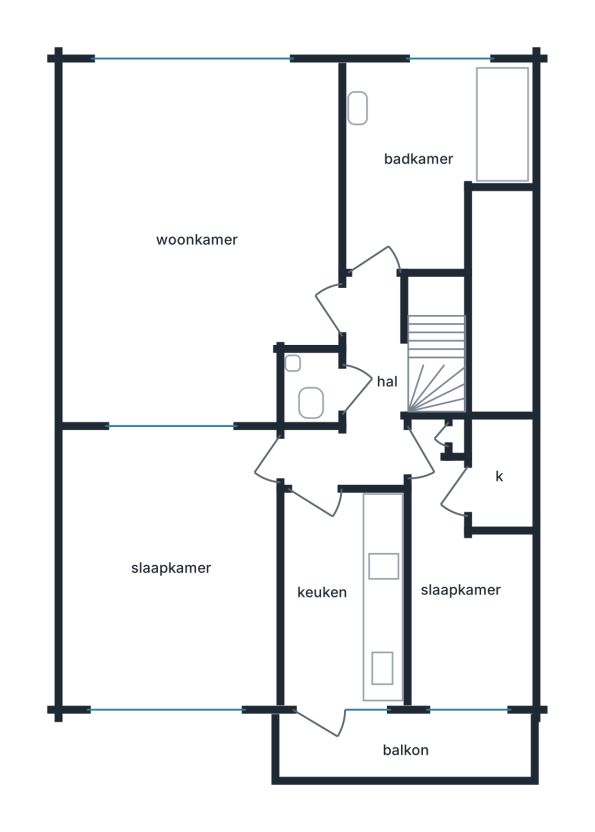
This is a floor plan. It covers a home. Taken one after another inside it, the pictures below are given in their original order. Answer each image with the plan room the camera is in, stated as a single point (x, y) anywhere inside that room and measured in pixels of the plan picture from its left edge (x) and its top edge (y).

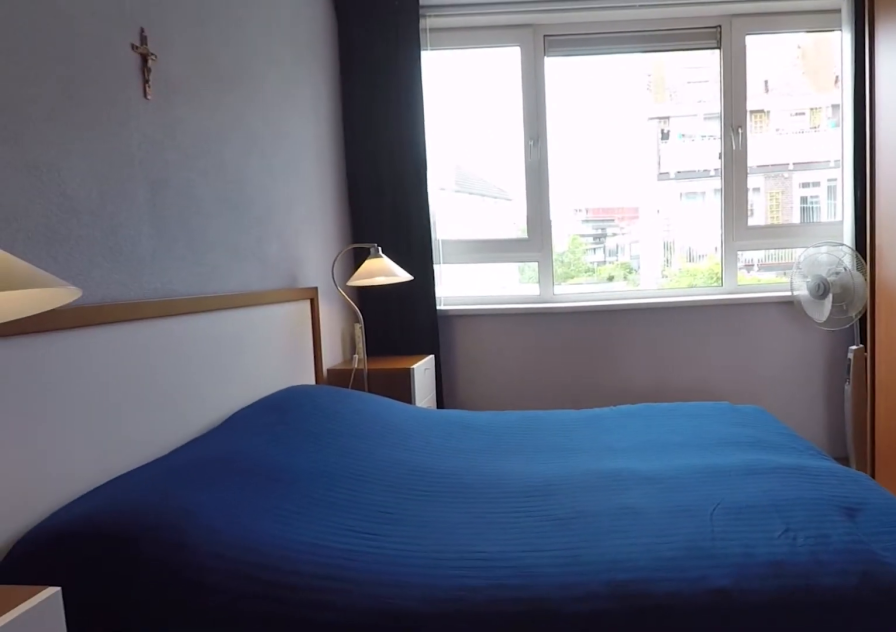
(172, 566)
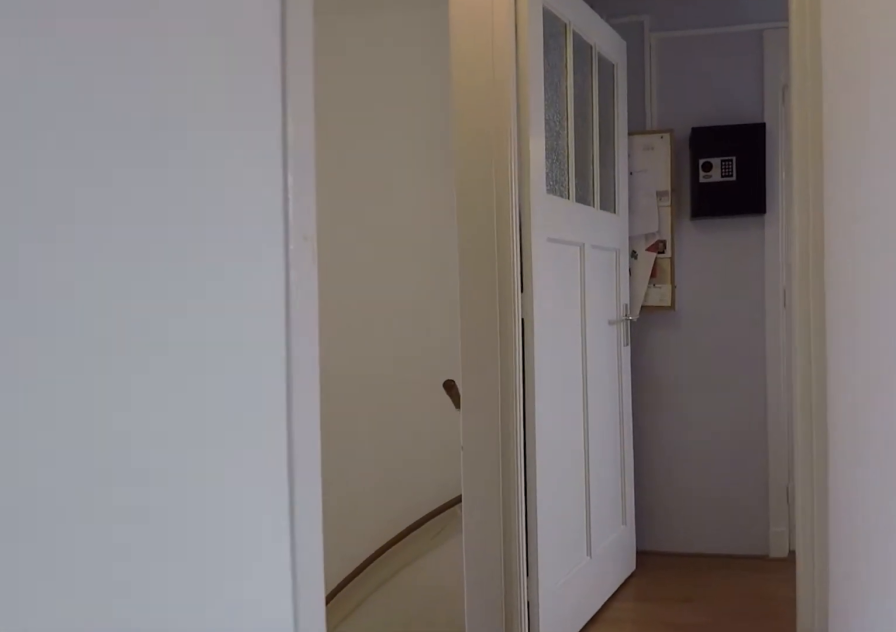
(362, 395)
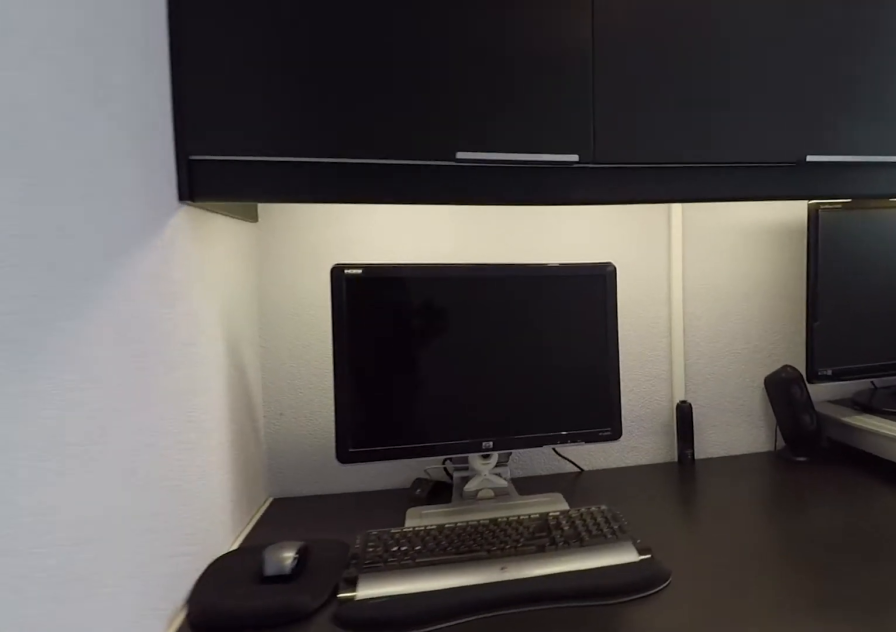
(462, 588)
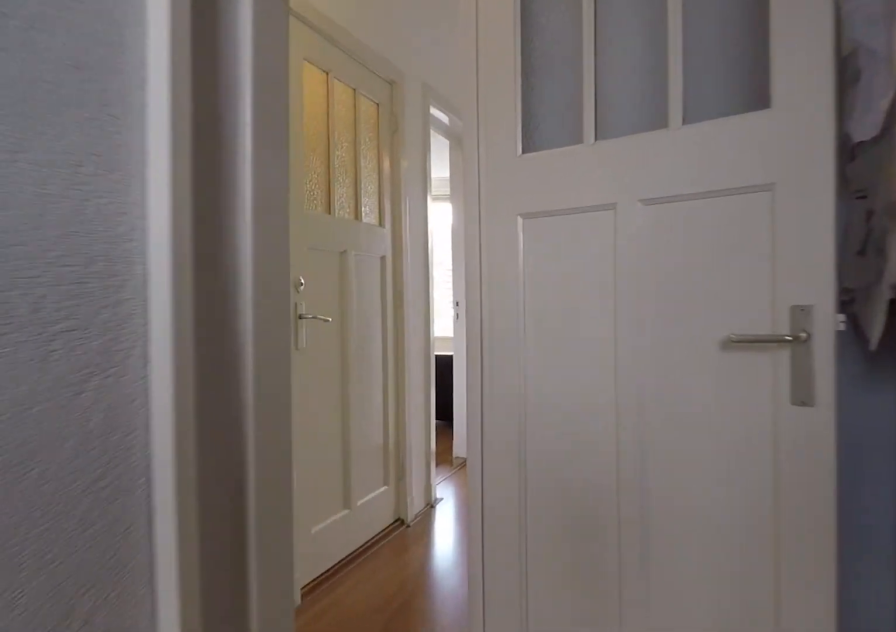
(462, 588)
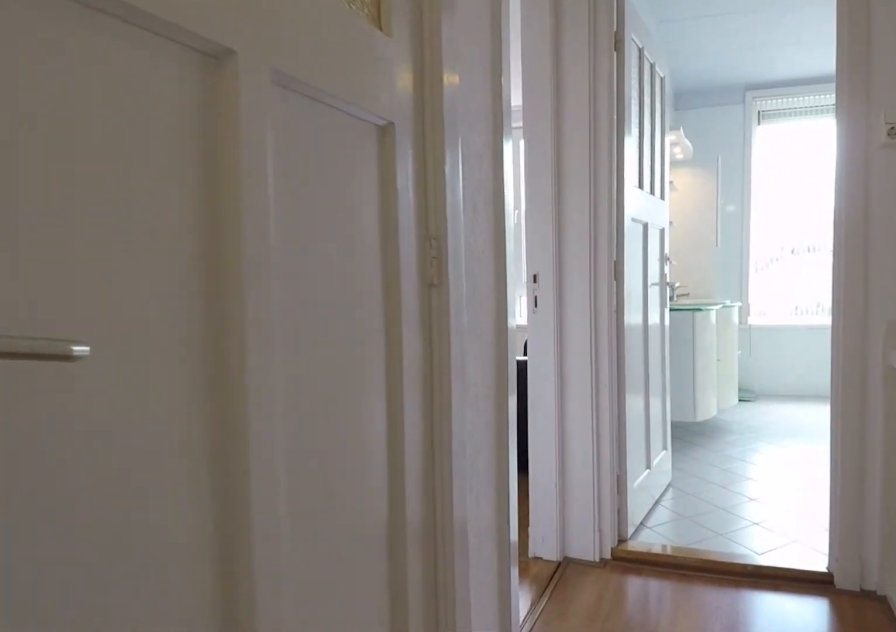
(362, 397)
